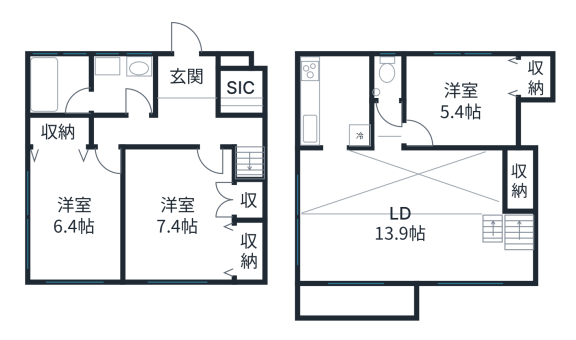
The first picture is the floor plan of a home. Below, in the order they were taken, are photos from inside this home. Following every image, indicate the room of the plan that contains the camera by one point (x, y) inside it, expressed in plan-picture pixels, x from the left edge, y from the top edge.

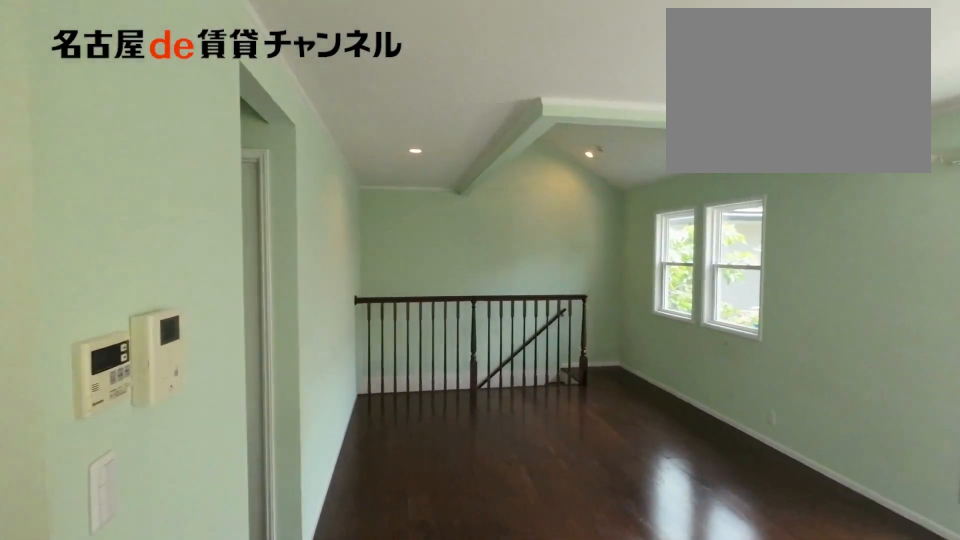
(416, 217)
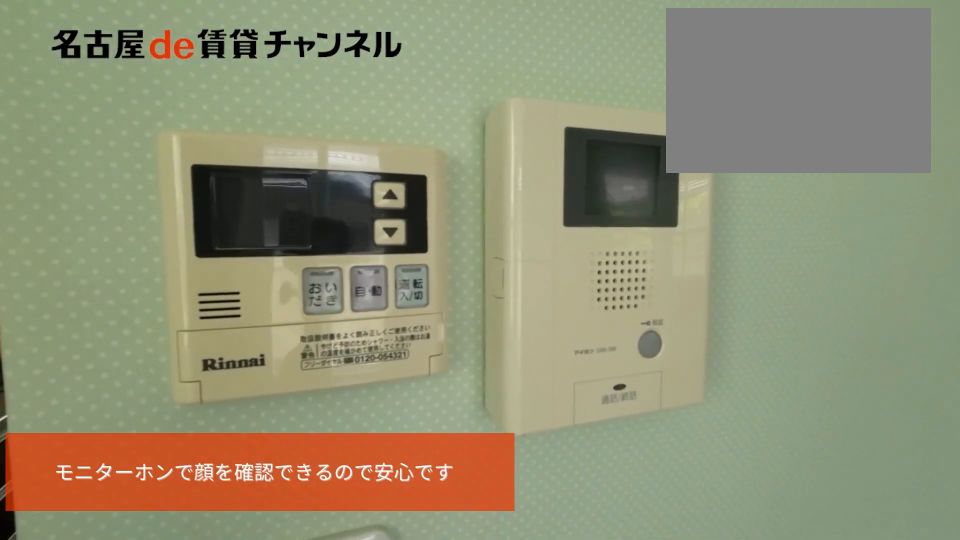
(416, 217)
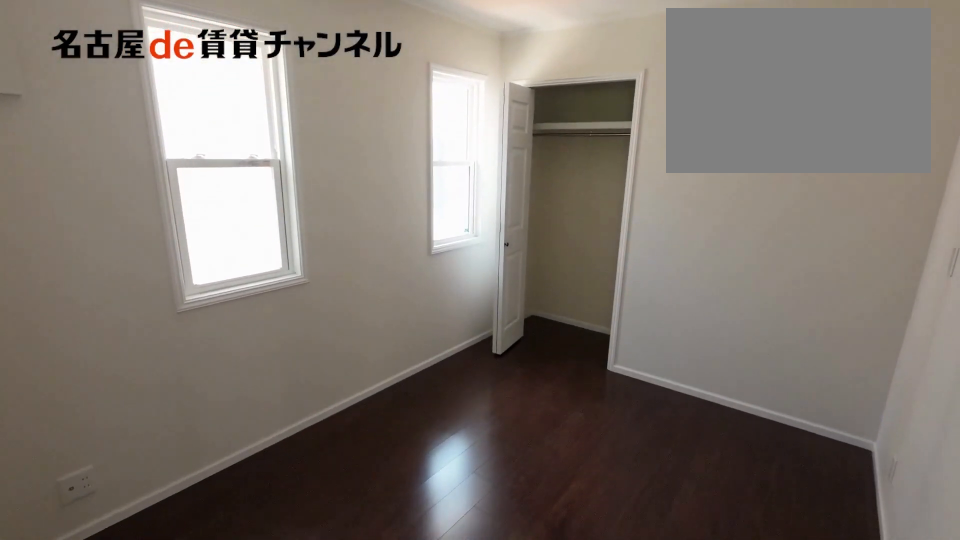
(470, 98)
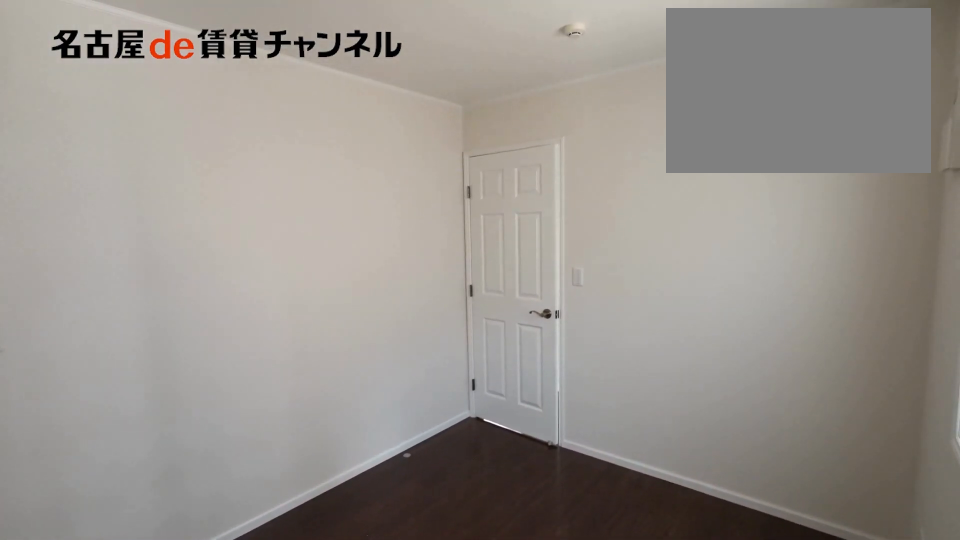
(470, 98)
